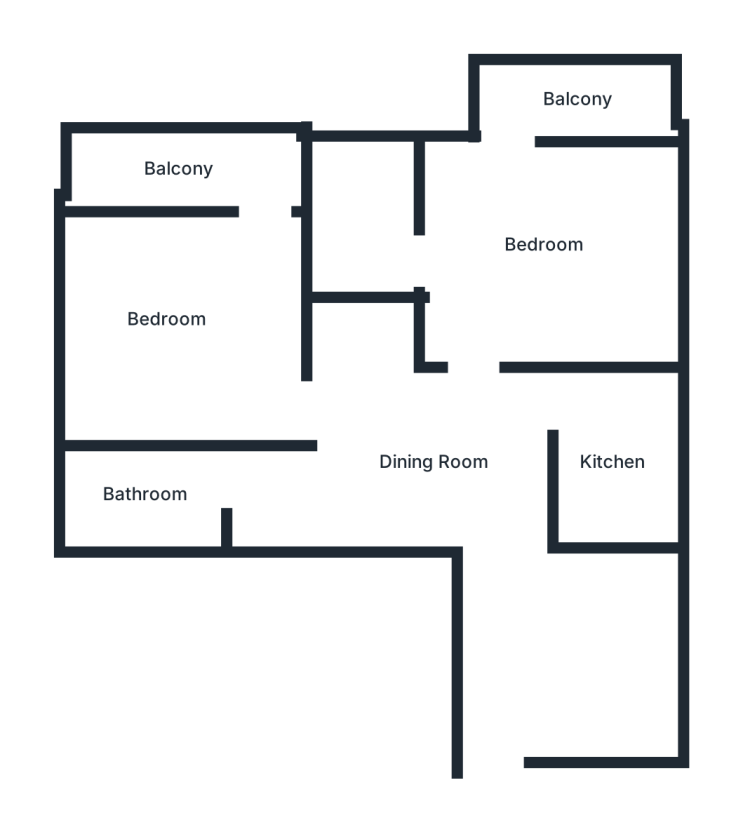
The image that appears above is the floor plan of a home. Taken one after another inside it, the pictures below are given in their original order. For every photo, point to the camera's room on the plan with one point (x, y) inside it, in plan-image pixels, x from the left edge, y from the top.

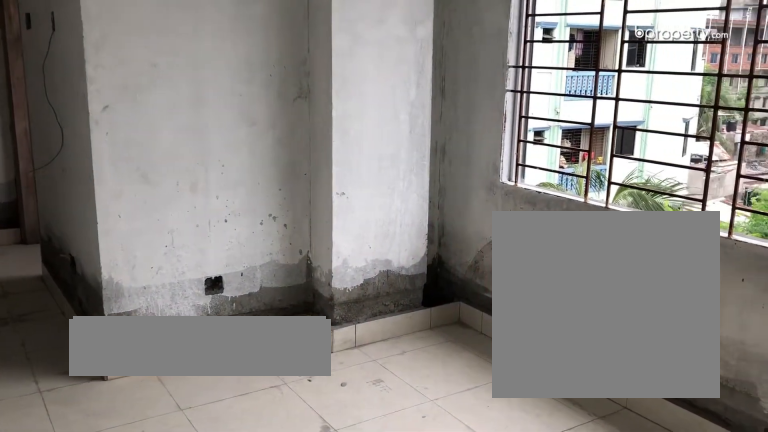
(591, 686)
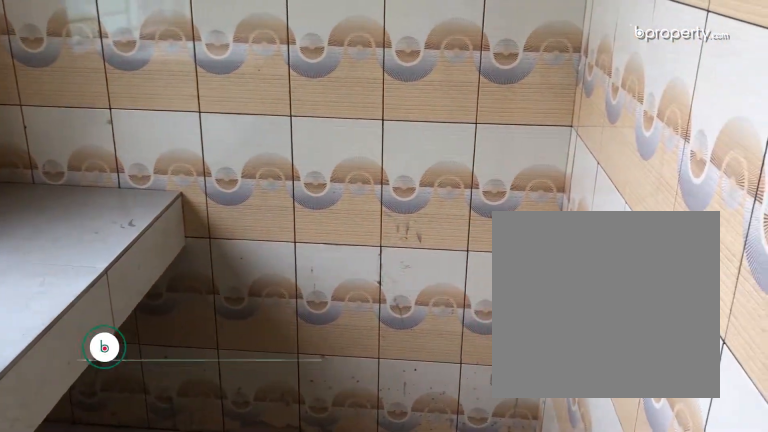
(615, 467)
